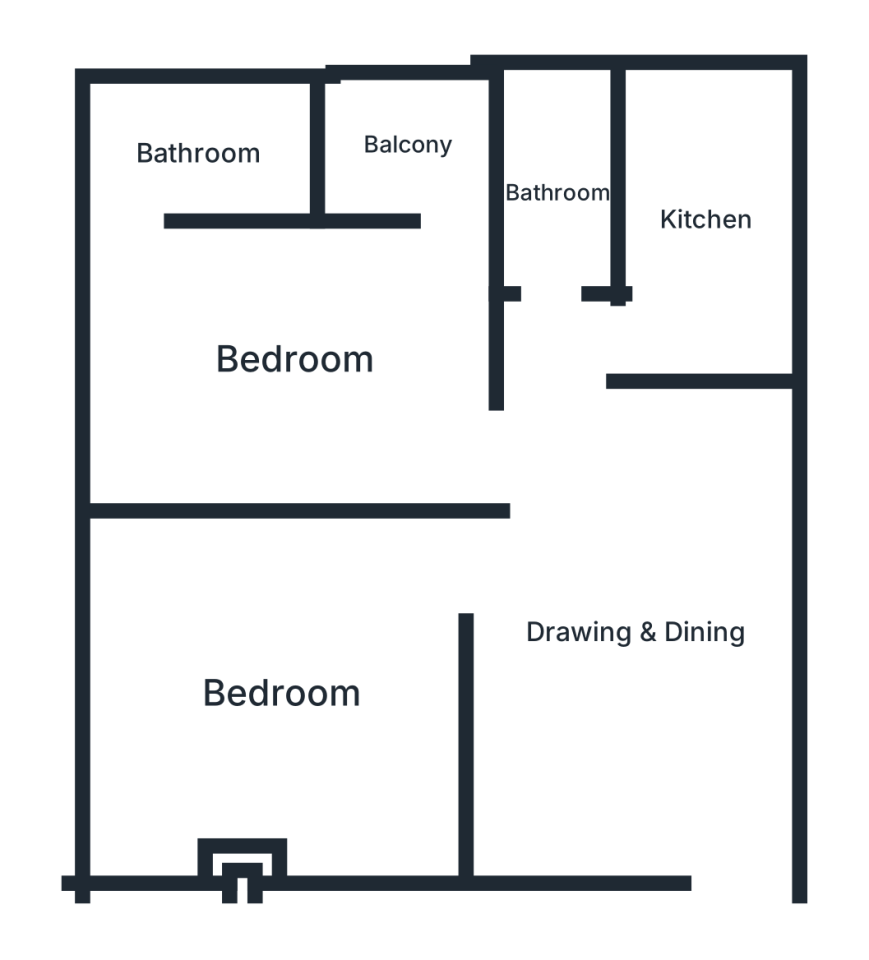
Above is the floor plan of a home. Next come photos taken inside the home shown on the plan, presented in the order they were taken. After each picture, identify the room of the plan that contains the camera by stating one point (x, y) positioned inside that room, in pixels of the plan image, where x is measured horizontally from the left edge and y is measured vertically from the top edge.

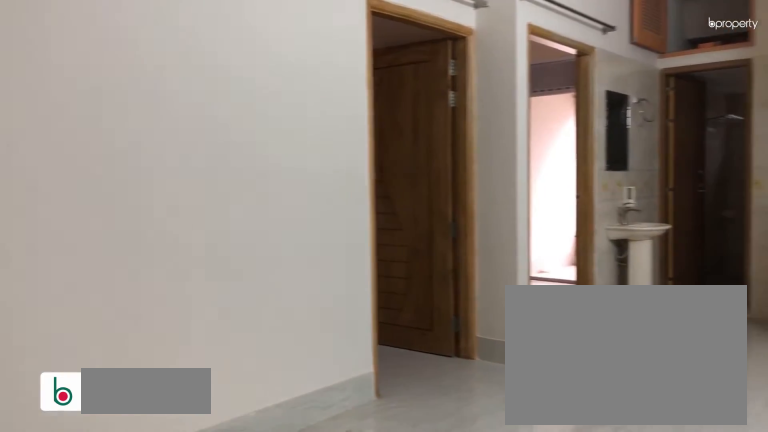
(634, 635)
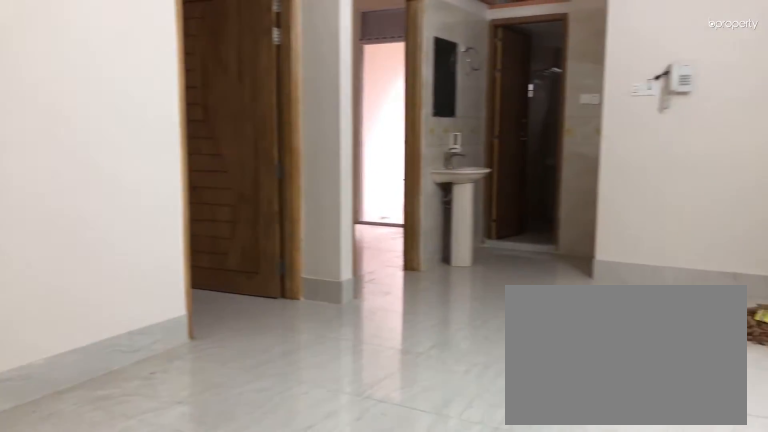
(634, 635)
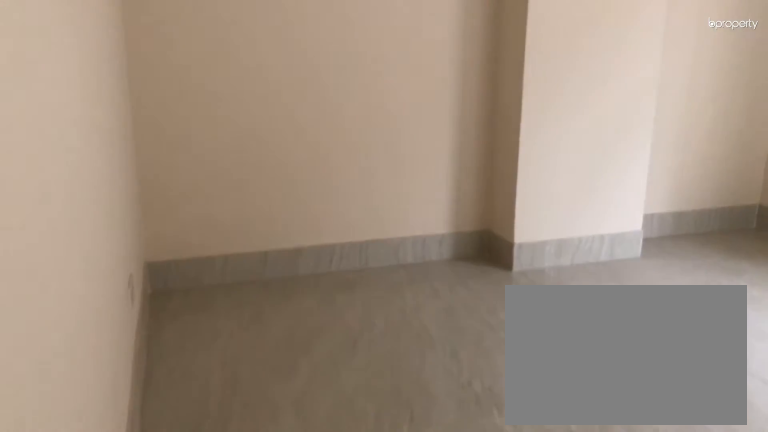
(279, 692)
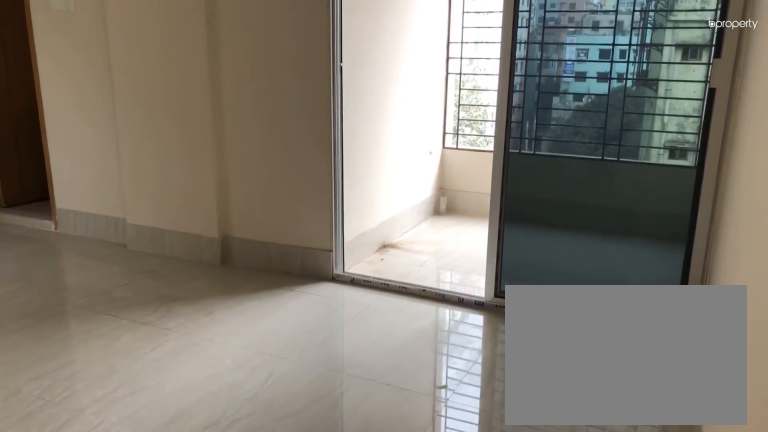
(297, 353)
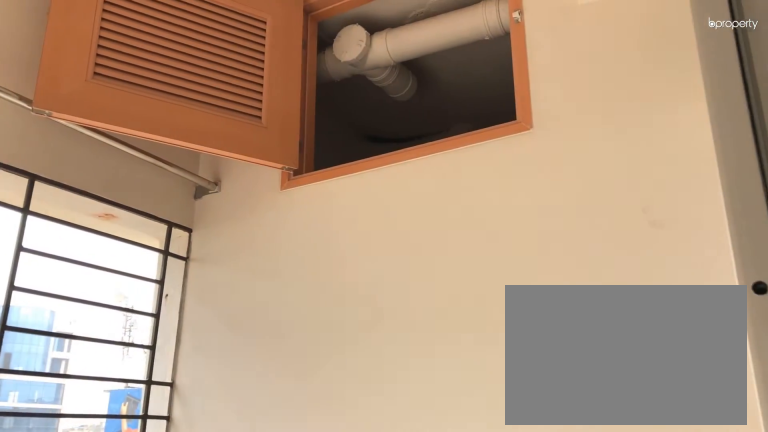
(408, 147)
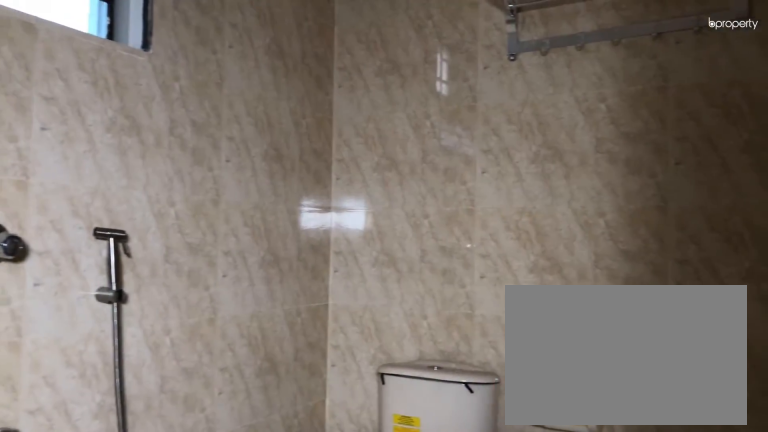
(196, 154)
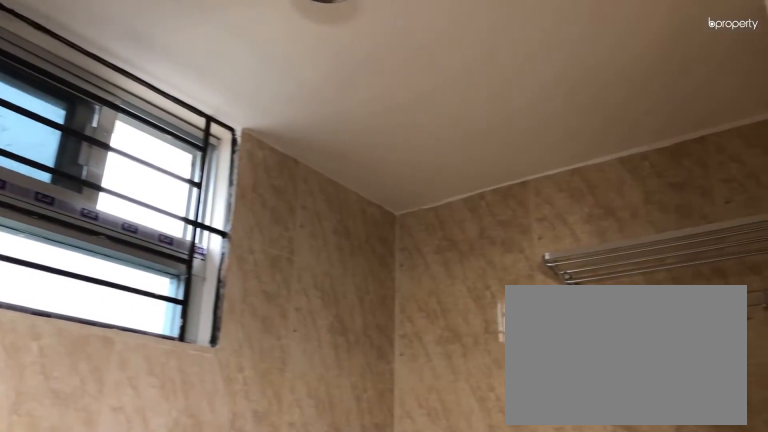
(196, 154)
